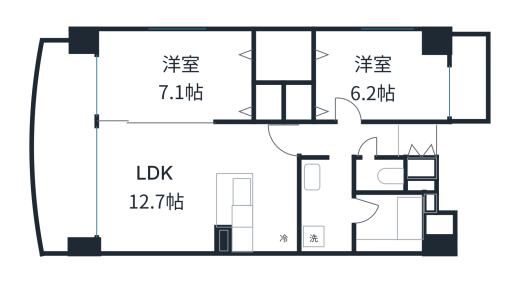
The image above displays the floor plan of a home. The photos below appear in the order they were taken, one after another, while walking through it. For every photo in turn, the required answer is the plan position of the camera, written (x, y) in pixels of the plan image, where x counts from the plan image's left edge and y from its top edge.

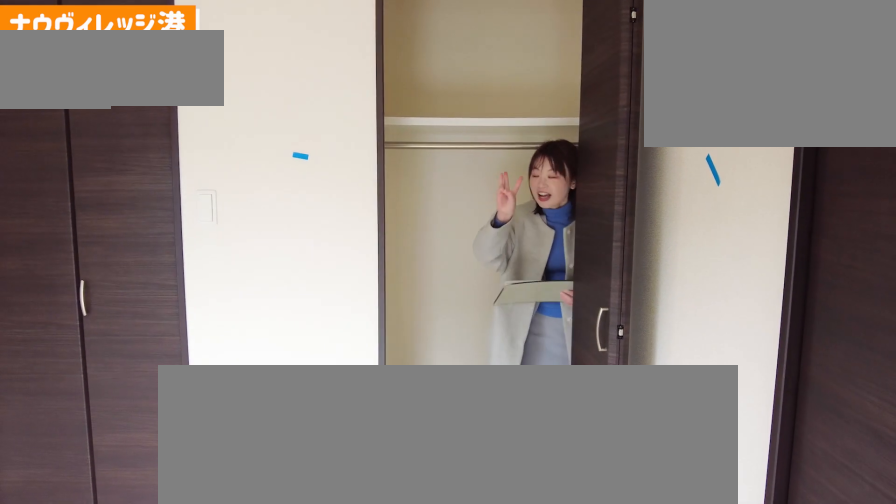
(231, 91)
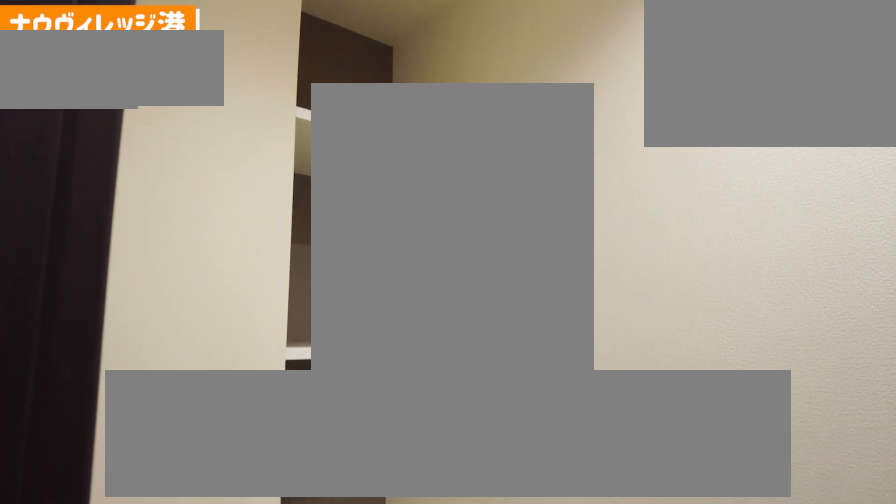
(375, 170)
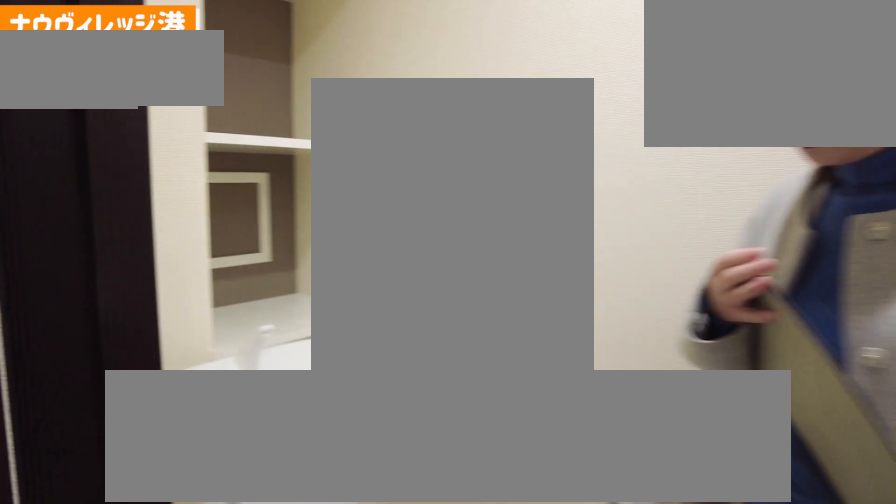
(375, 169)
